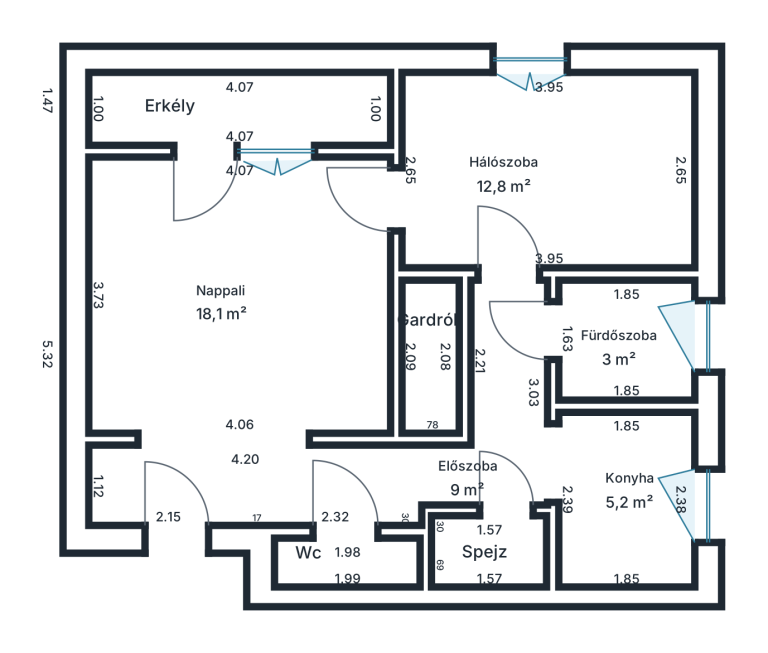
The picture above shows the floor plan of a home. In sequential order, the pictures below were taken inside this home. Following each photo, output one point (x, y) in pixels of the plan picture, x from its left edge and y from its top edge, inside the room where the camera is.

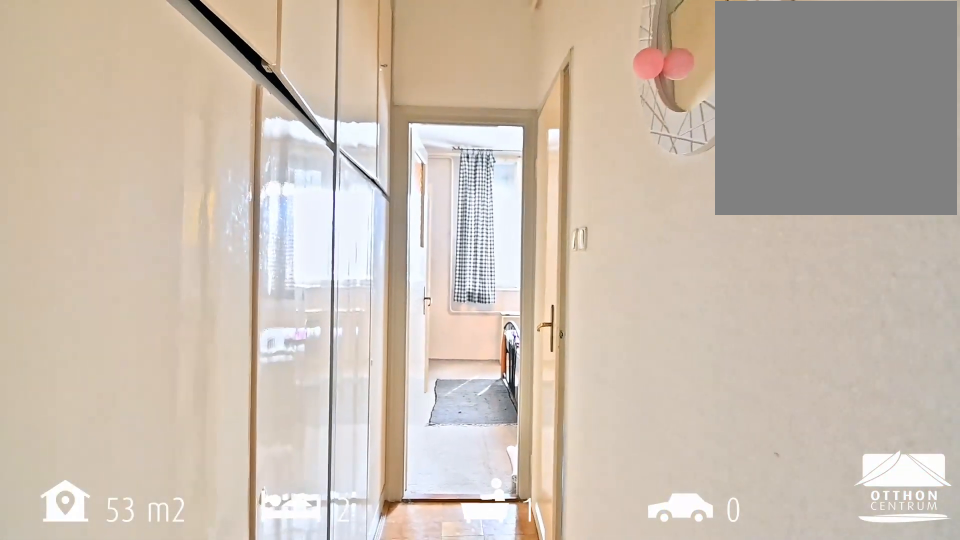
(508, 406)
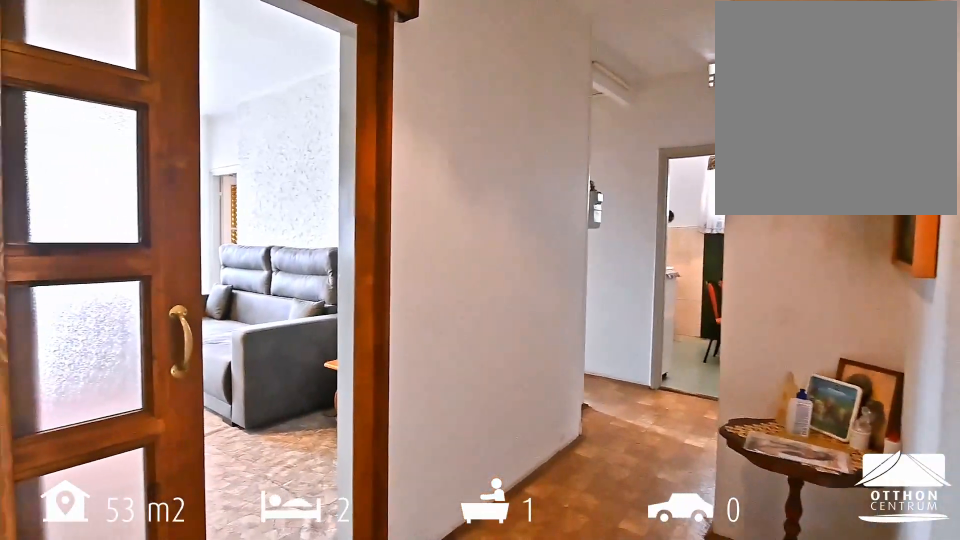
(270, 483)
